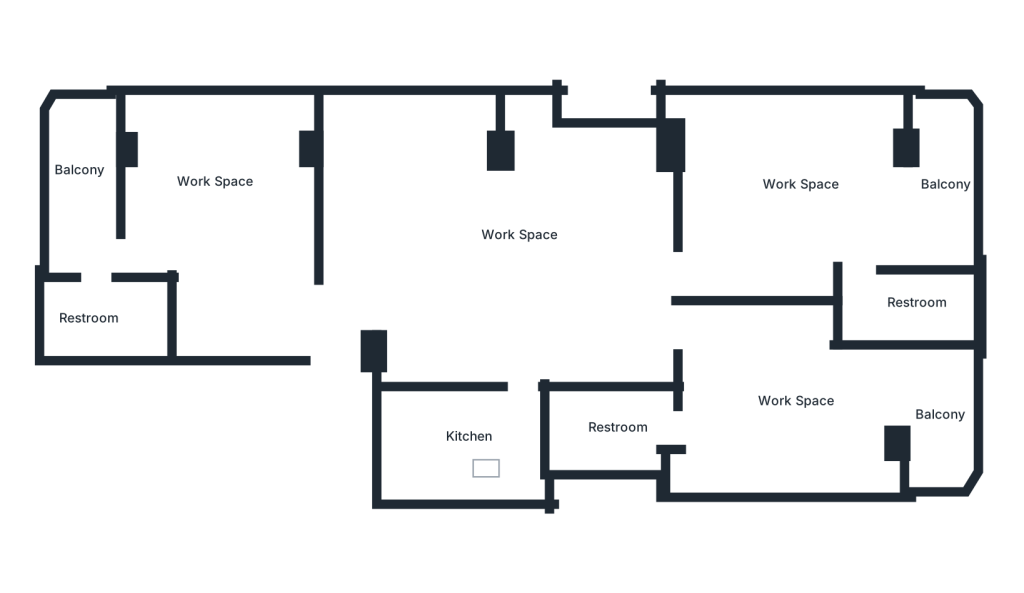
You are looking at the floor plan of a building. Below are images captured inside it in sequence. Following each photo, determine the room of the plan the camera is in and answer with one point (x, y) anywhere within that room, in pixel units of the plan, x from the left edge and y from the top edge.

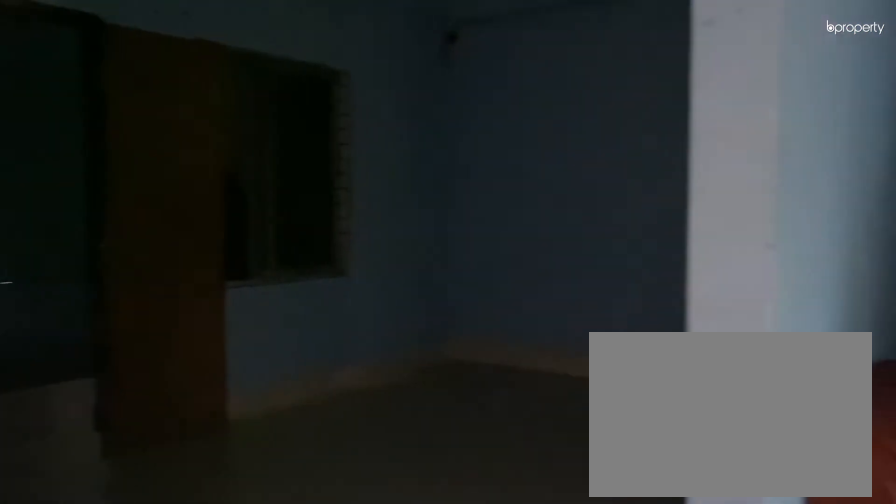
(332, 331)
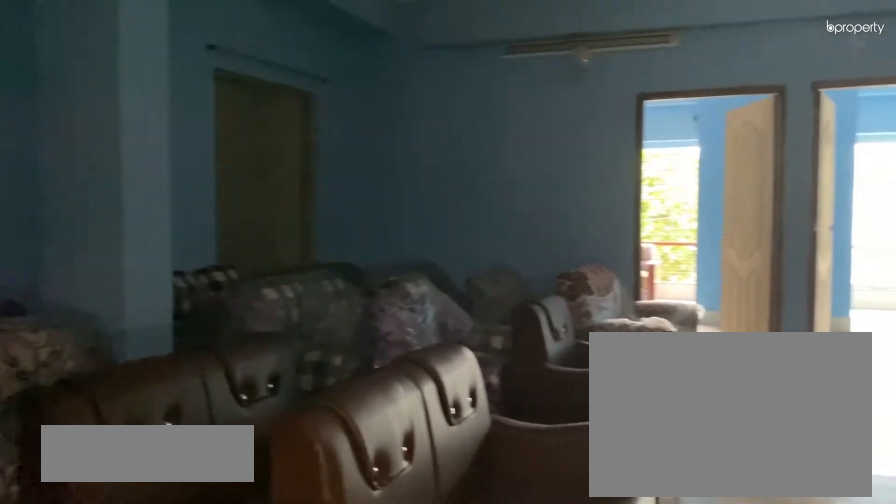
(504, 287)
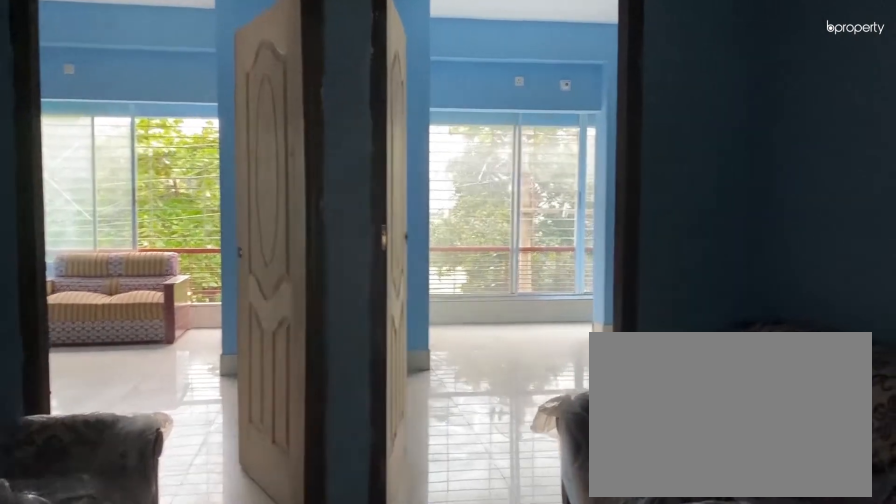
(504, 287)
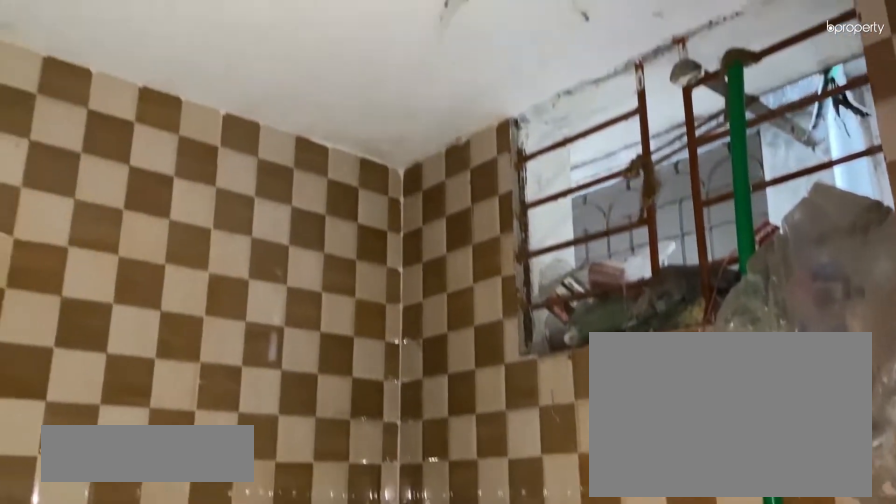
(101, 309)
